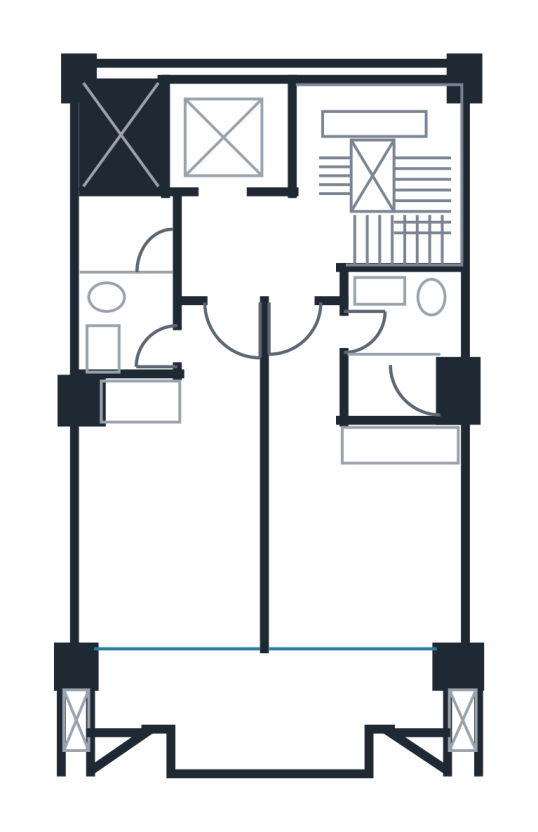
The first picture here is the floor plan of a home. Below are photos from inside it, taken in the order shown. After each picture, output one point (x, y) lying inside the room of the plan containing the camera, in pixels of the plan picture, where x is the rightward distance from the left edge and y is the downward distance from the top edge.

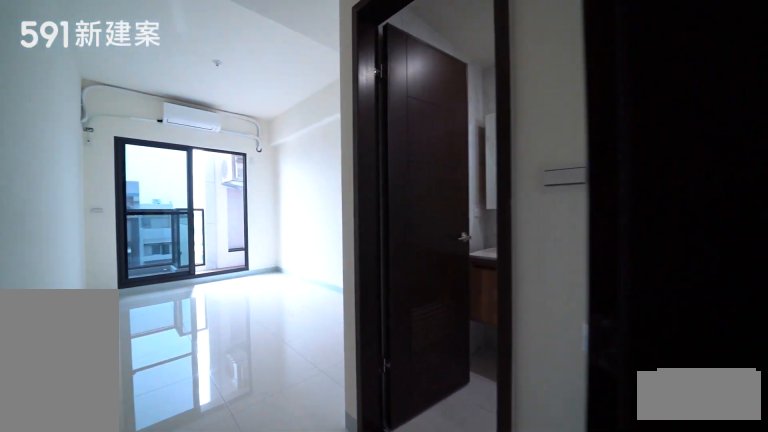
(174, 494)
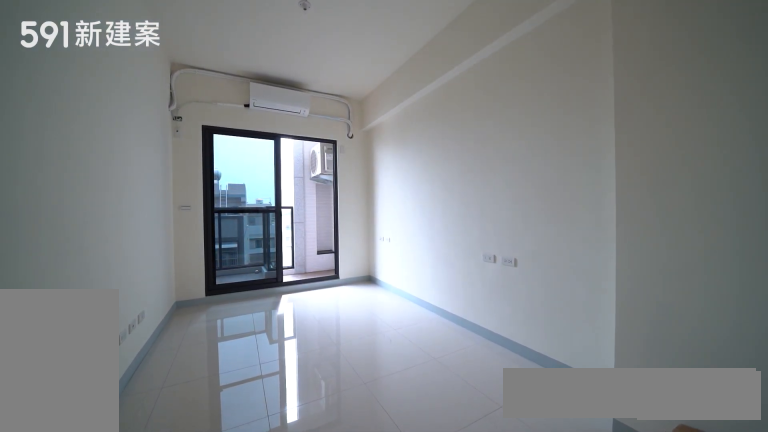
(174, 494)
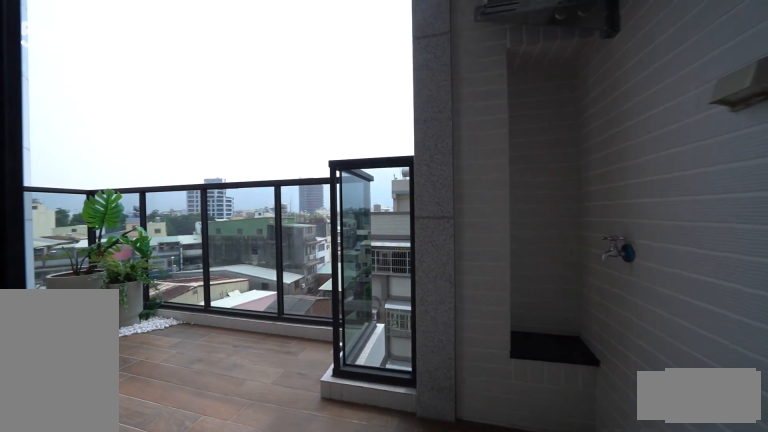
(269, 702)
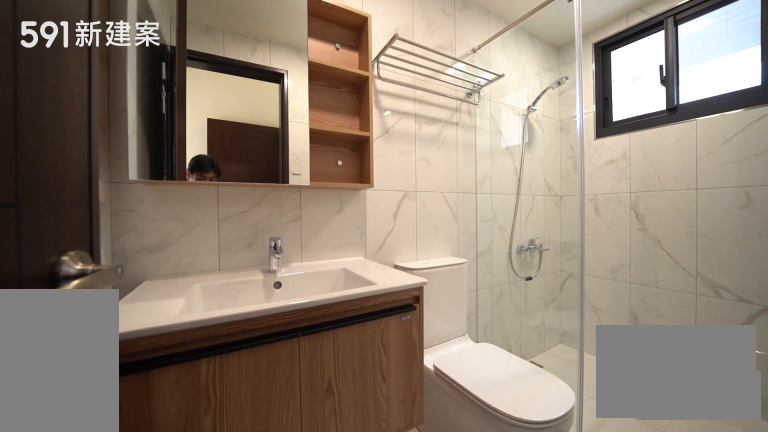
(128, 282)
